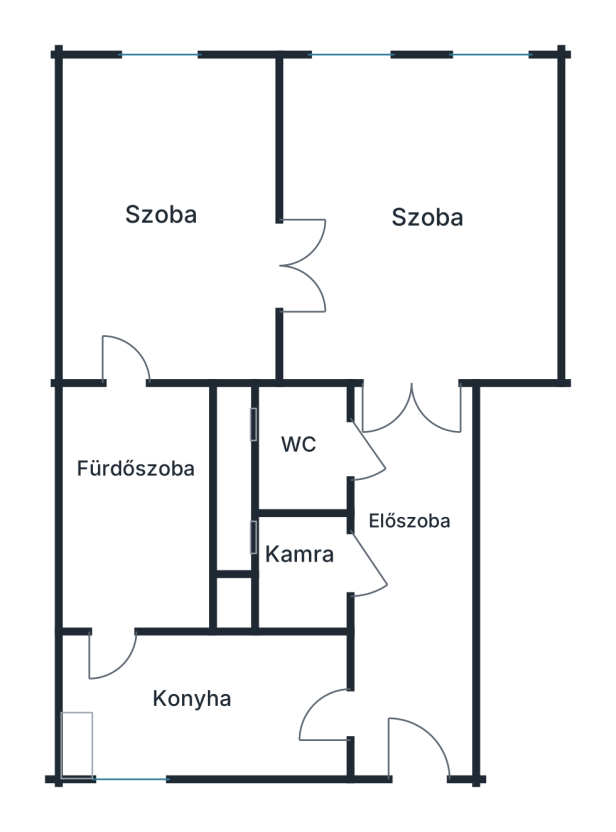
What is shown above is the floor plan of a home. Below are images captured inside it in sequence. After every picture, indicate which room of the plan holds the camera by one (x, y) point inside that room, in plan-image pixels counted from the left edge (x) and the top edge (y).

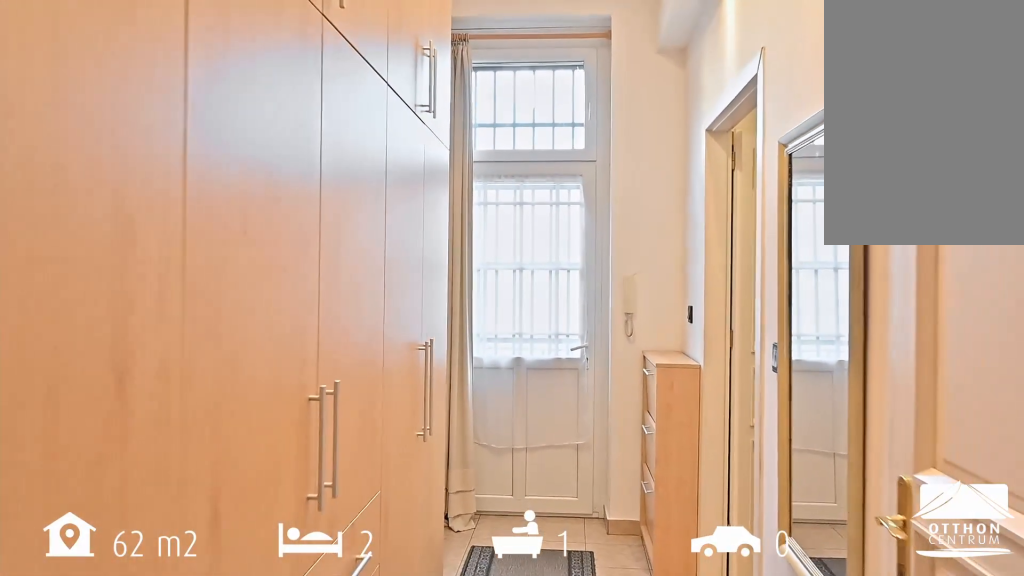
(412, 582)
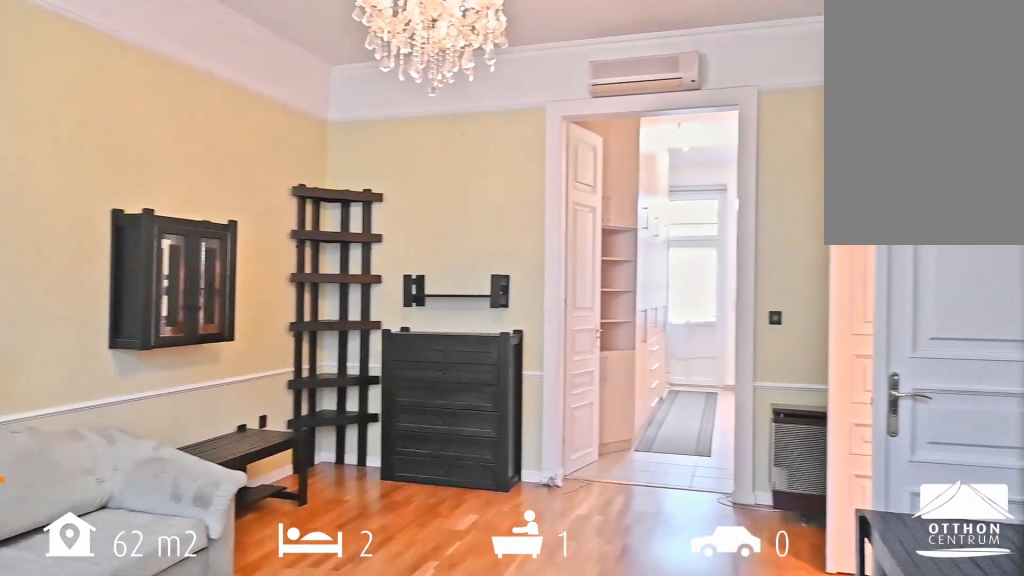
(417, 222)
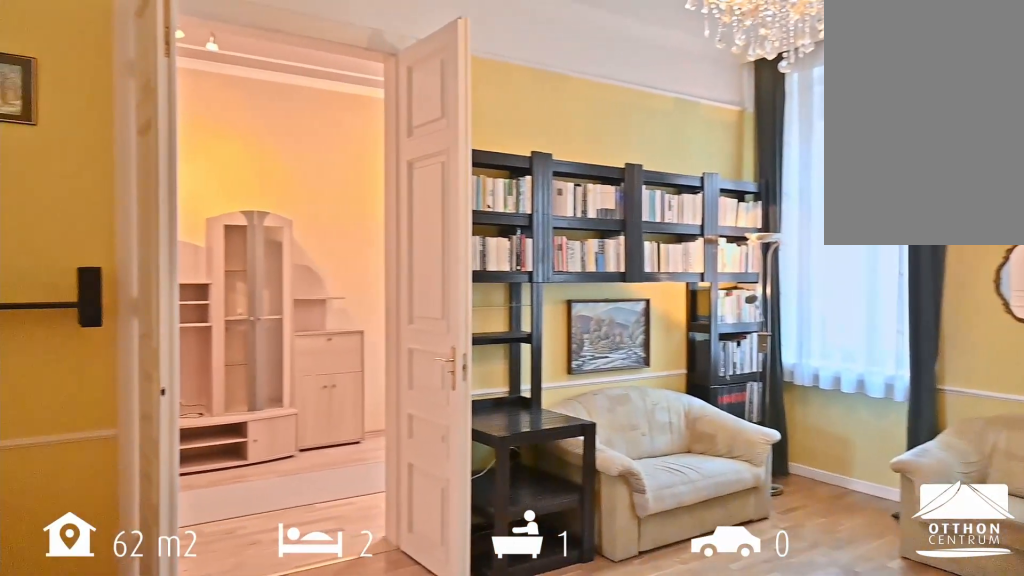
(417, 222)
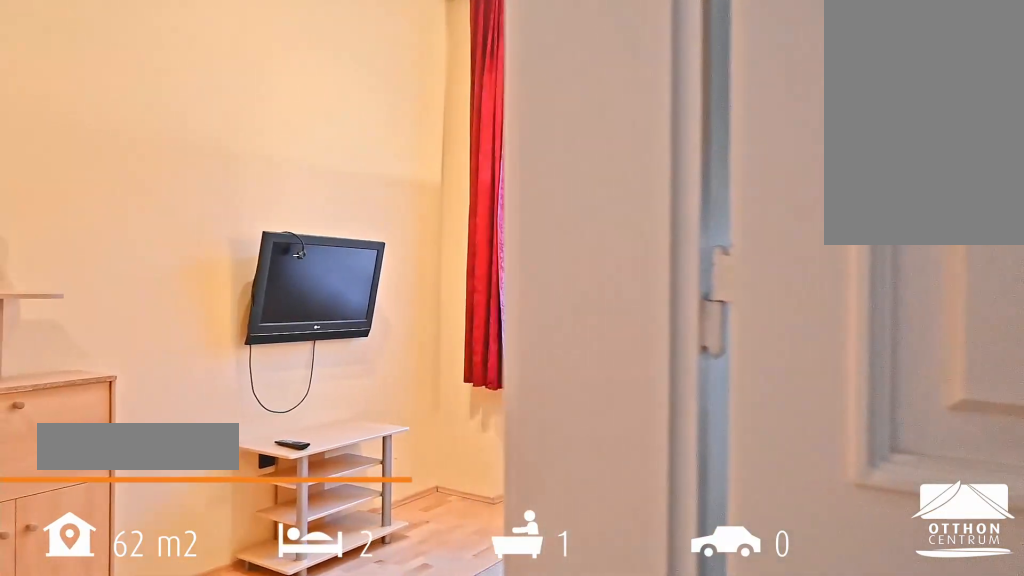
(170, 222)
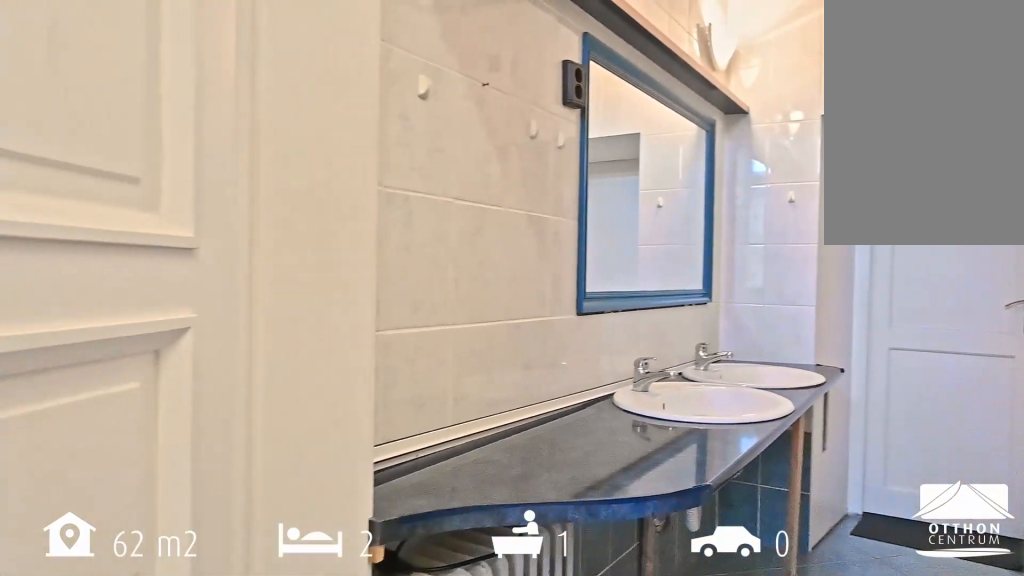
(138, 512)
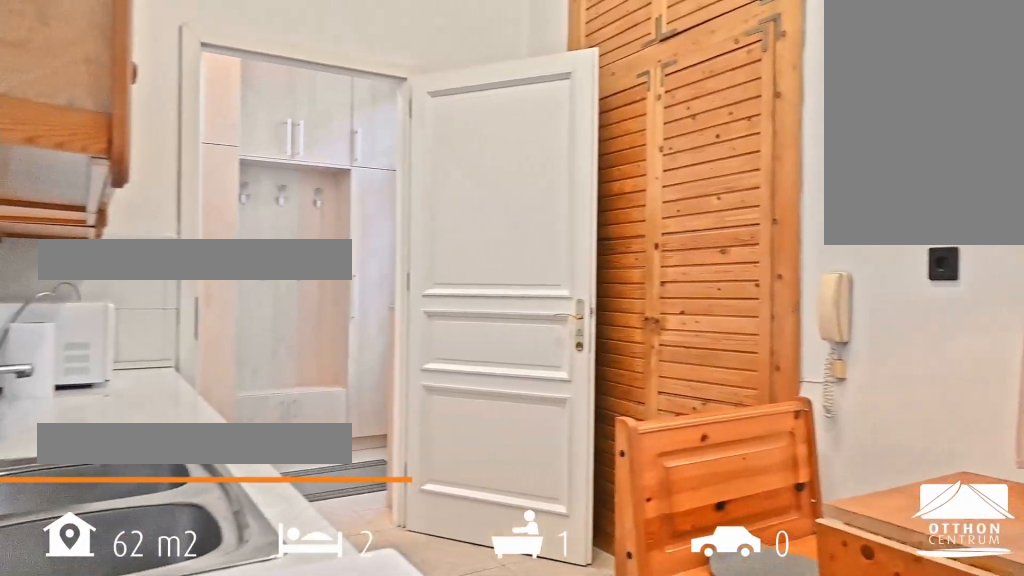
(208, 706)
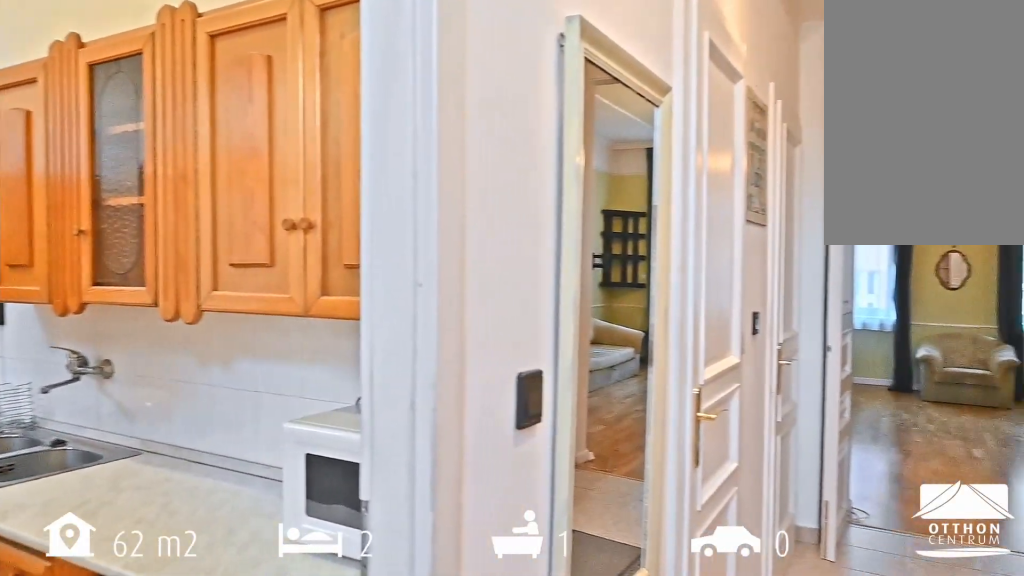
(411, 582)
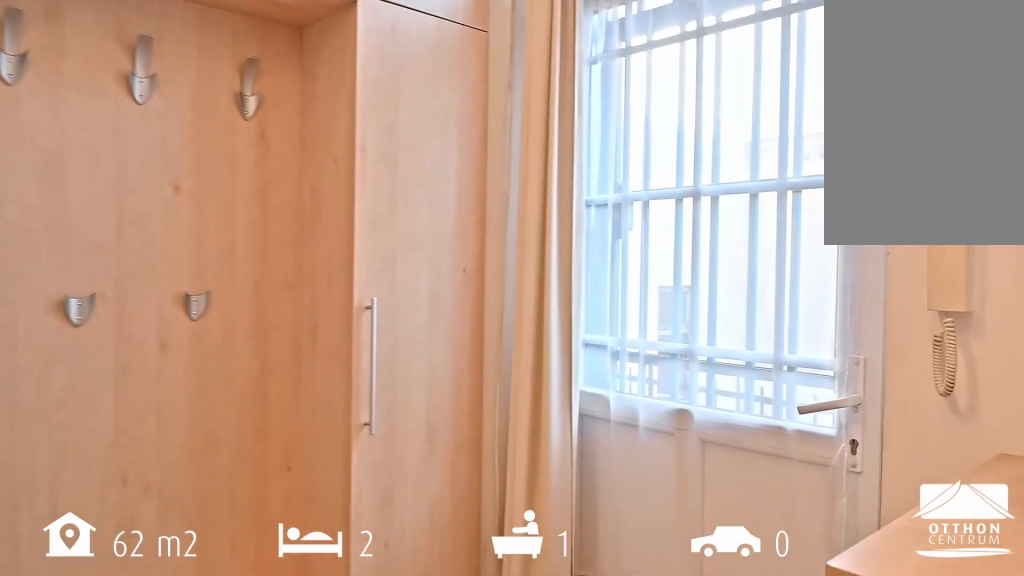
(412, 582)
